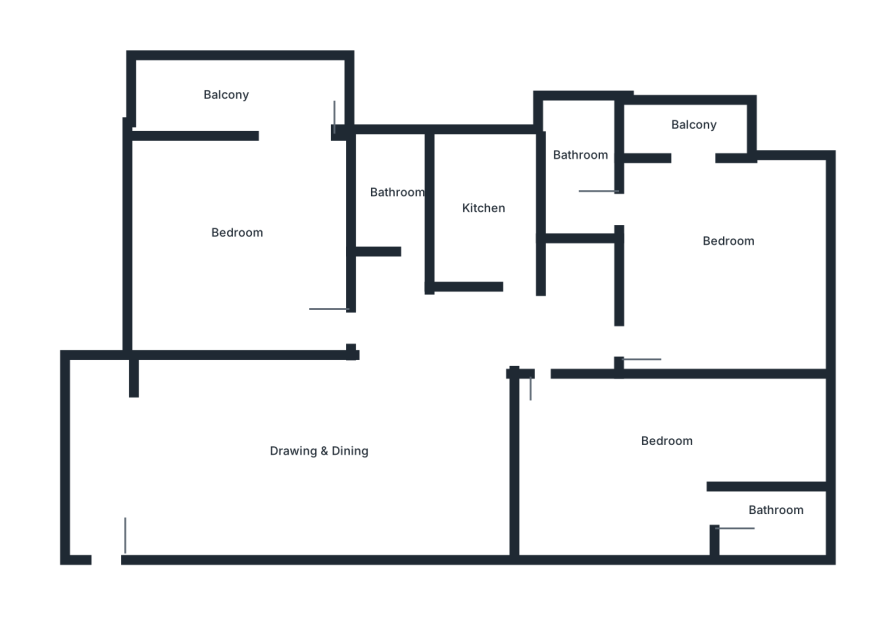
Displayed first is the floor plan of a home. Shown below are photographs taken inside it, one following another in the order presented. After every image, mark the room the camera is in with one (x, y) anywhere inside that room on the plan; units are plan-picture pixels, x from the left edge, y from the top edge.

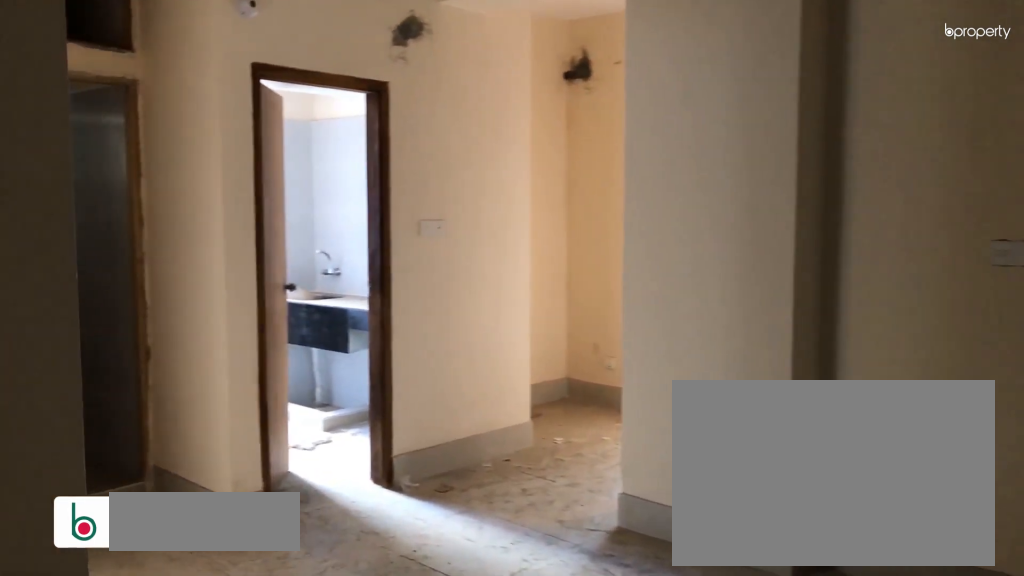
(289, 446)
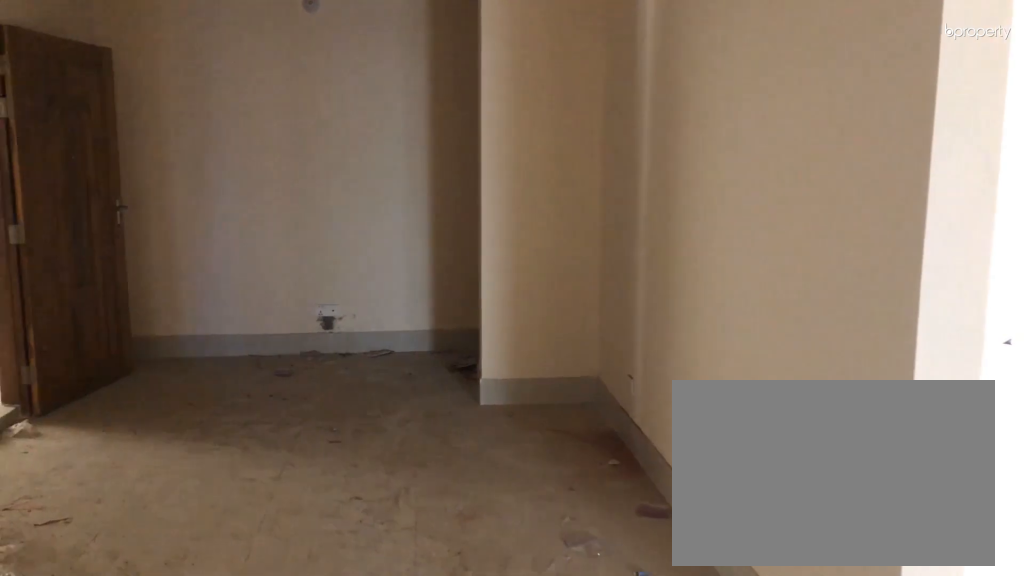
(289, 446)
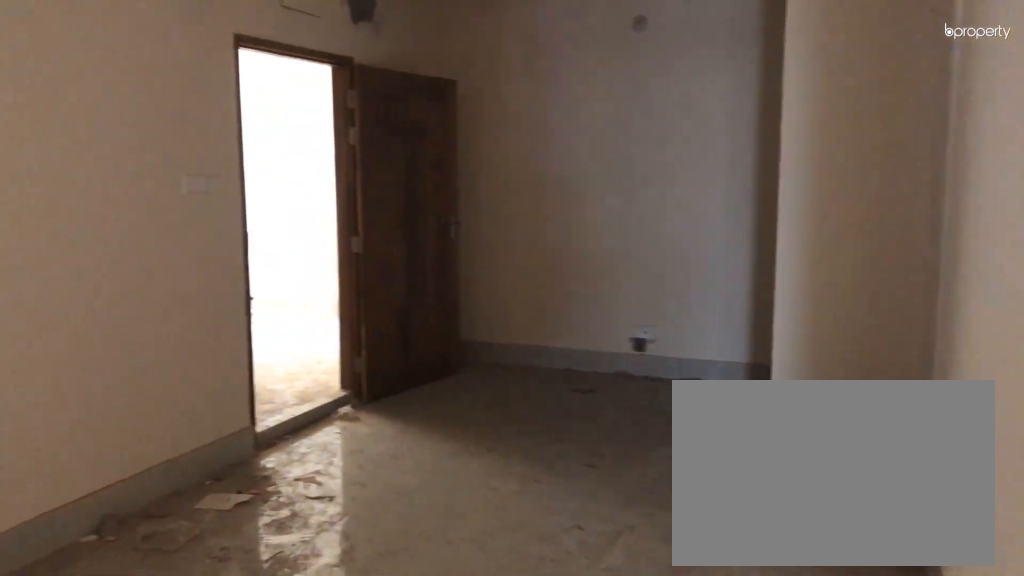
(289, 446)
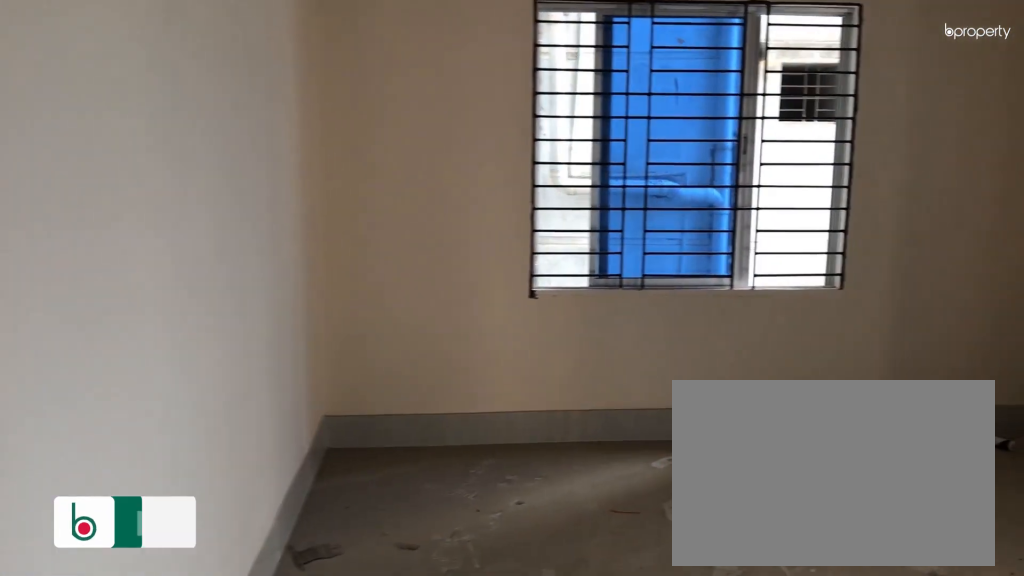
(242, 240)
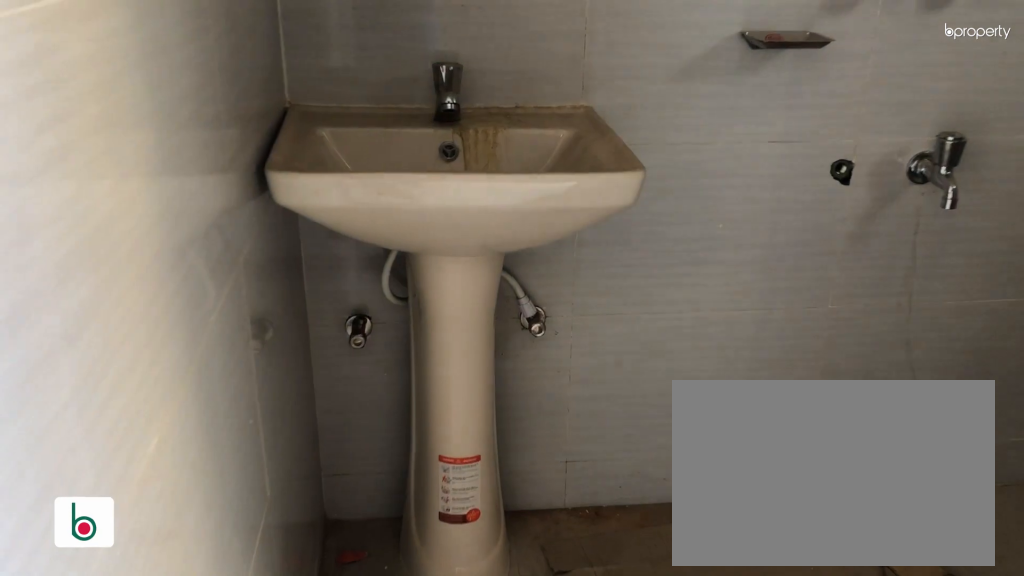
(570, 179)
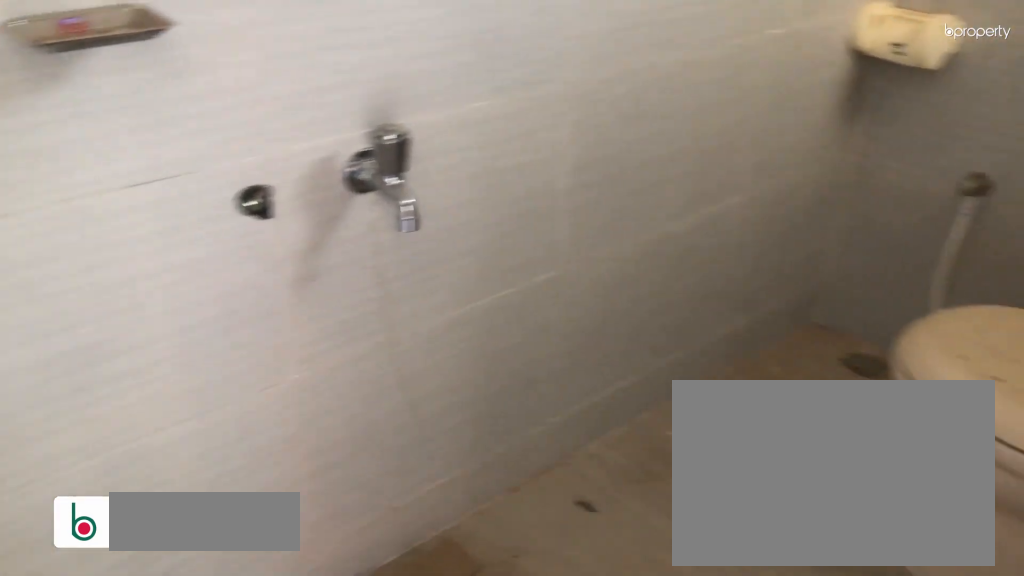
(570, 179)
